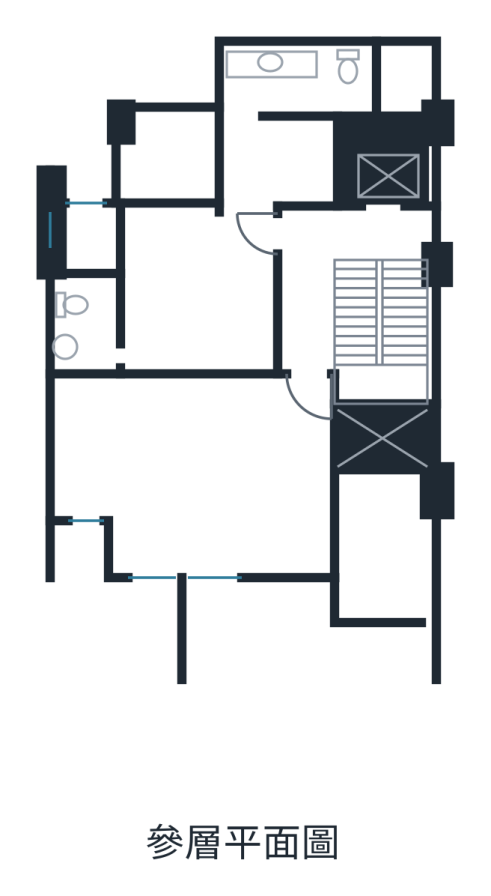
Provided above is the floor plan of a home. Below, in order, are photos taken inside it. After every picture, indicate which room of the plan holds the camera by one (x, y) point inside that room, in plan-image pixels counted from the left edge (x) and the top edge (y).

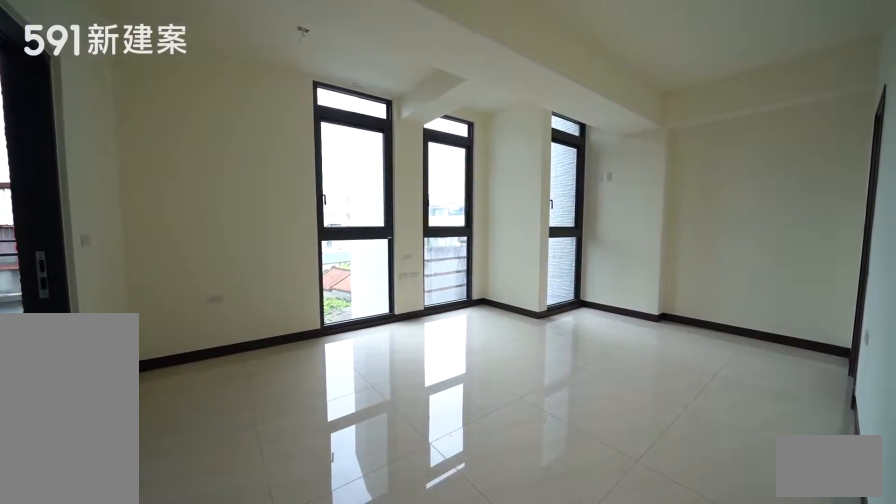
(193, 470)
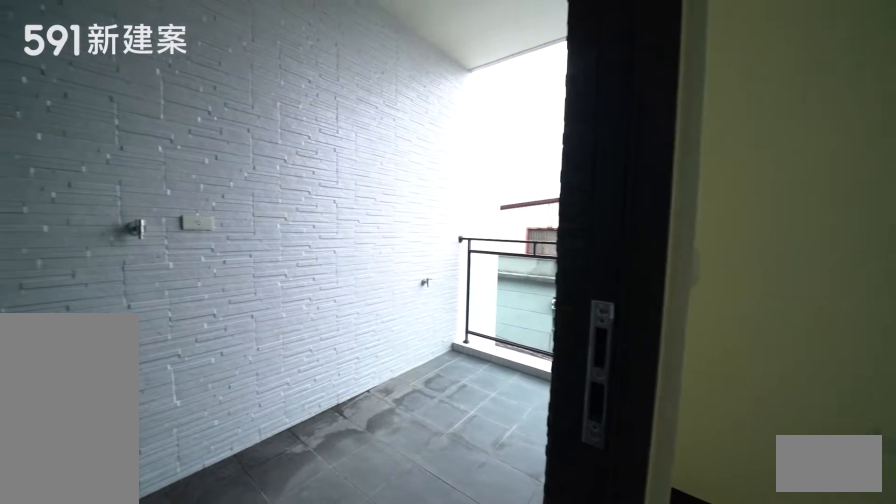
(386, 550)
